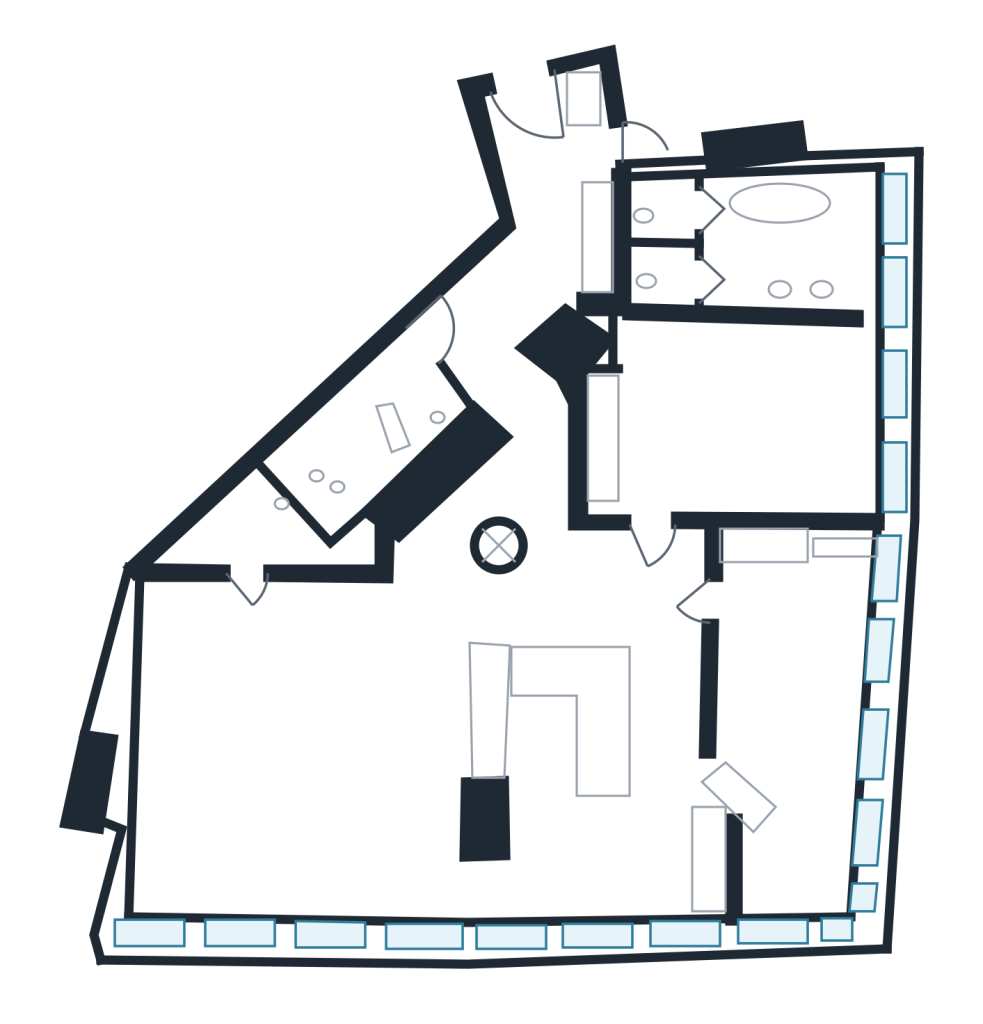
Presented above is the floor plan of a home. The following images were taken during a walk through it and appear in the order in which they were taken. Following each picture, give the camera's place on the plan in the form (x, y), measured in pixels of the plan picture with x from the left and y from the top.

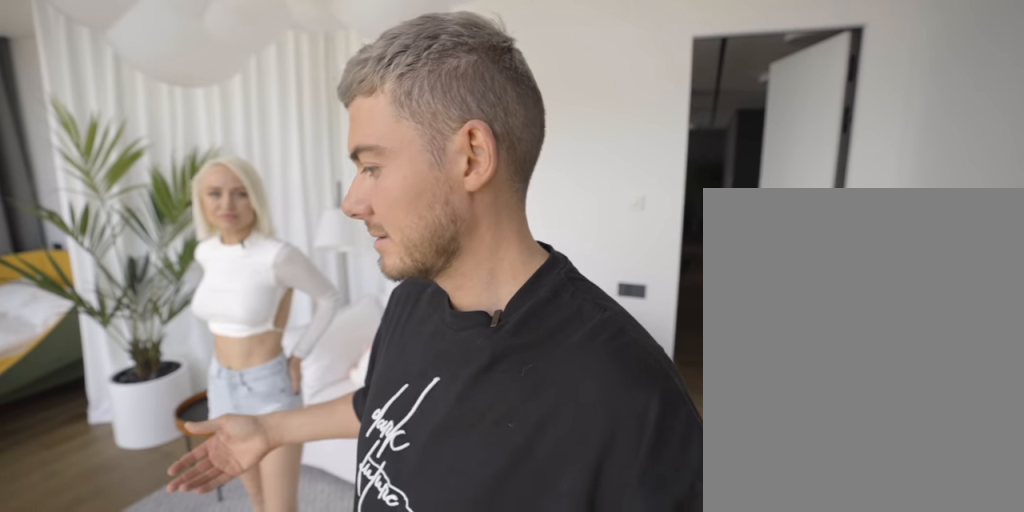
(814, 619)
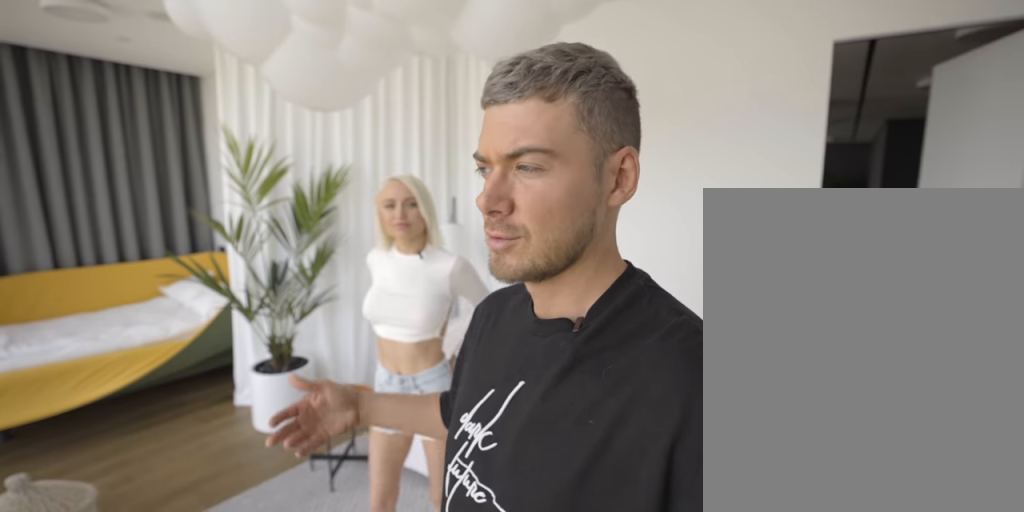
(859, 648)
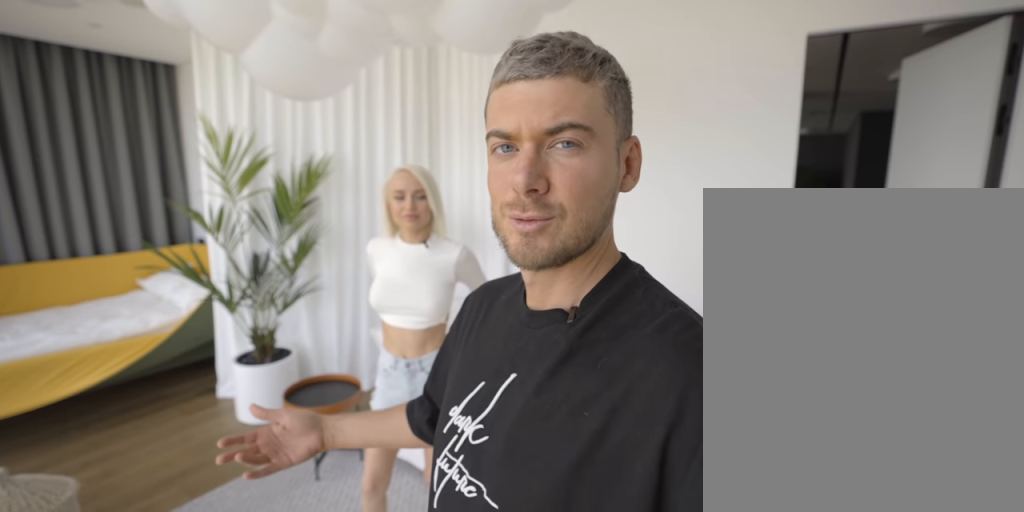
(859, 648)
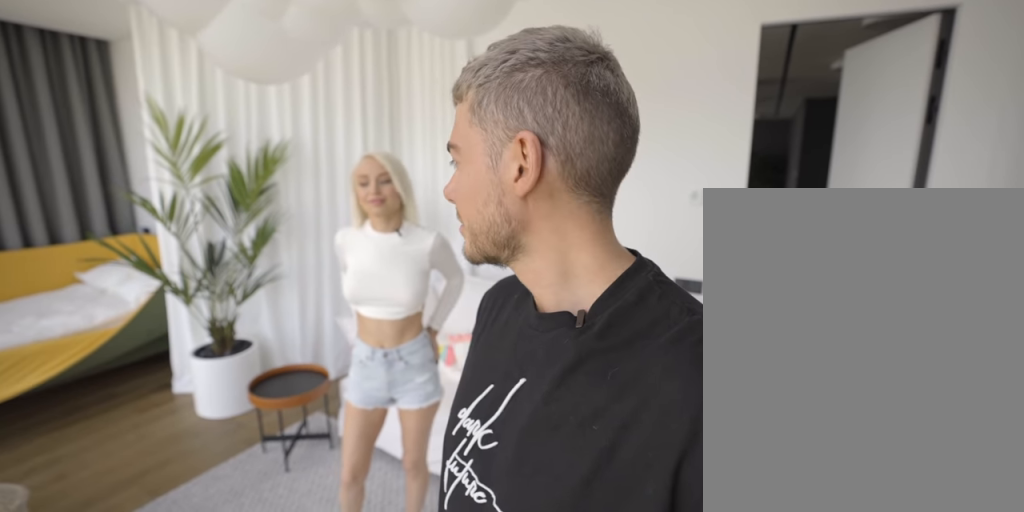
(859, 652)
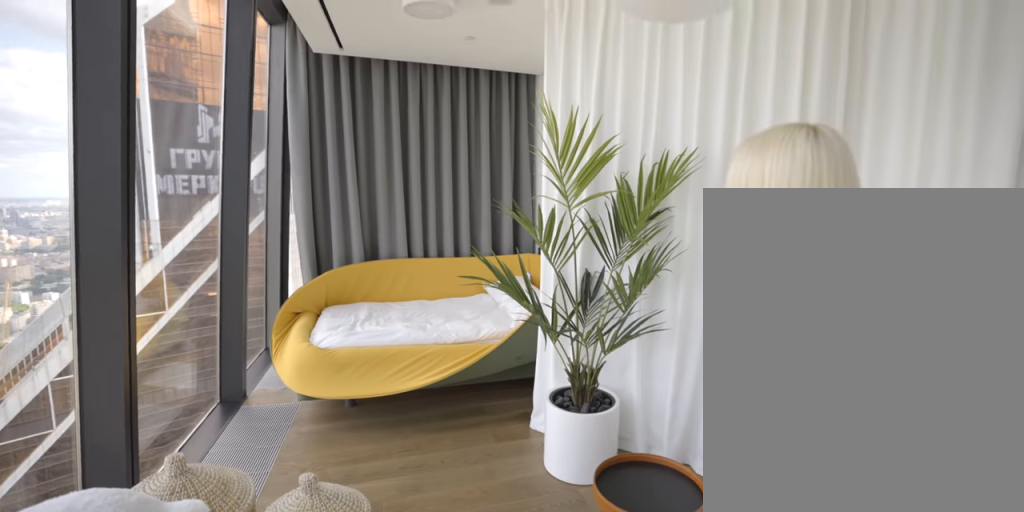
(822, 685)
